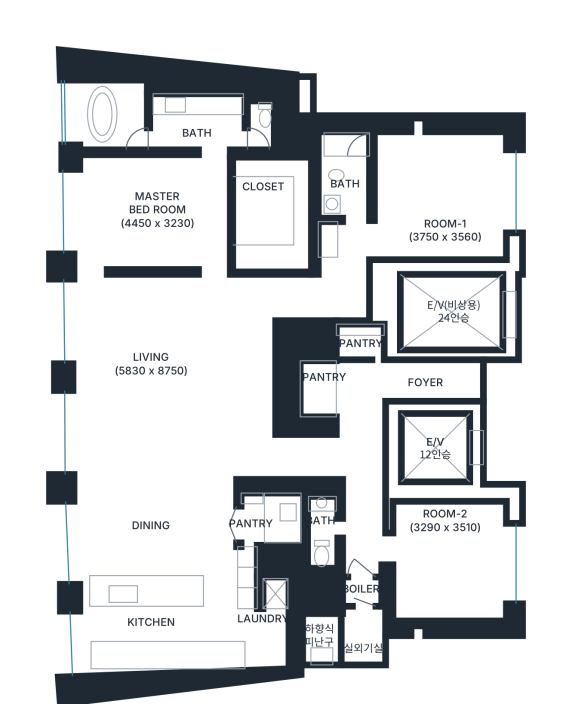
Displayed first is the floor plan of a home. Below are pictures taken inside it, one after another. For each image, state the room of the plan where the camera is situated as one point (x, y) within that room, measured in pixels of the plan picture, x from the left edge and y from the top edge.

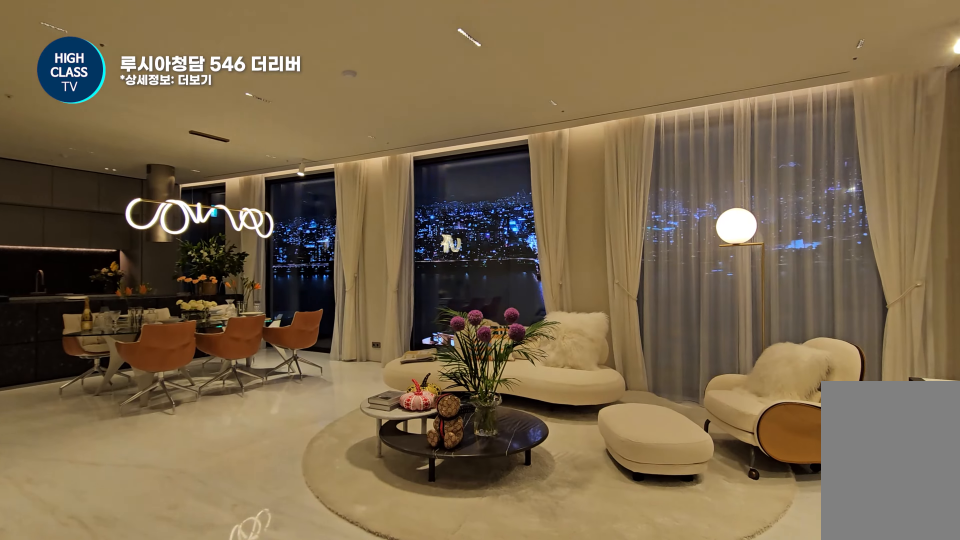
(166, 371)
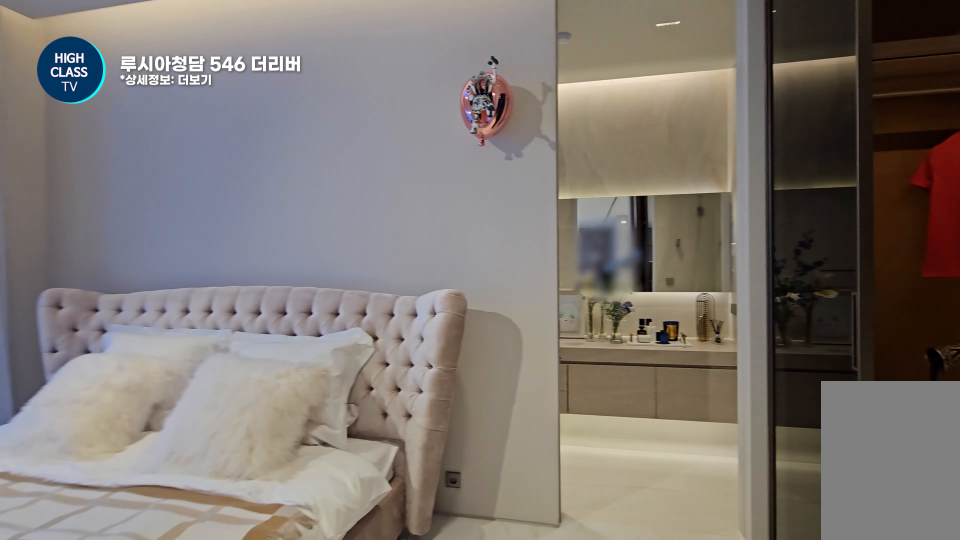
(190, 208)
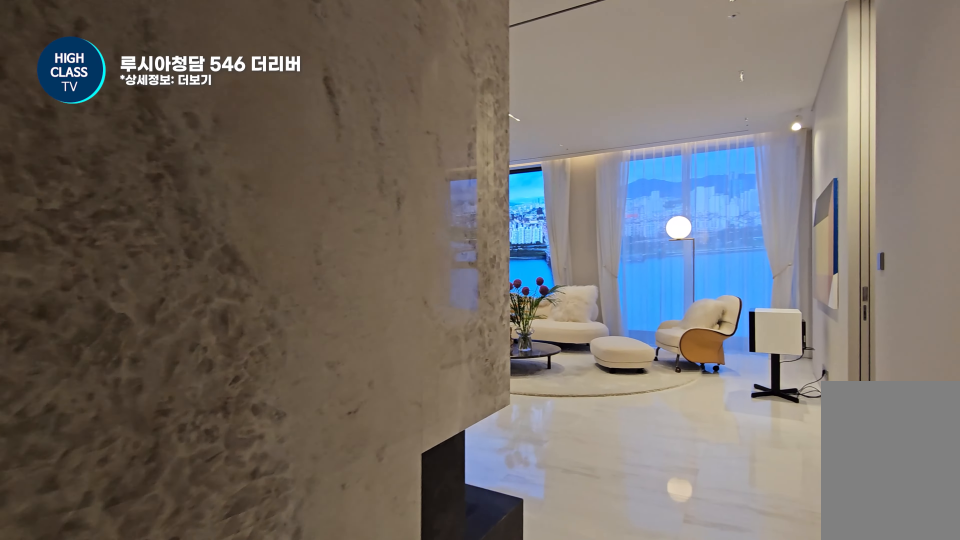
(320, 294)
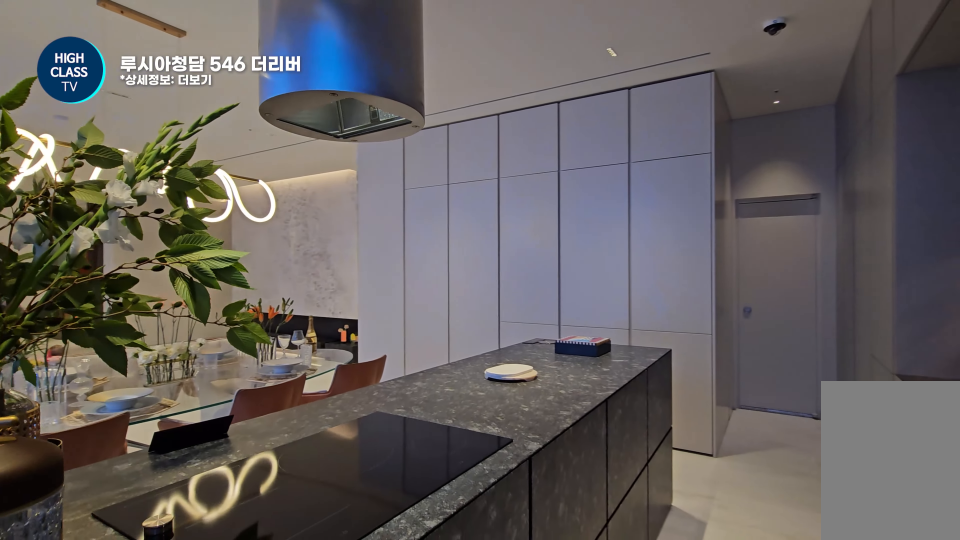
(178, 556)
